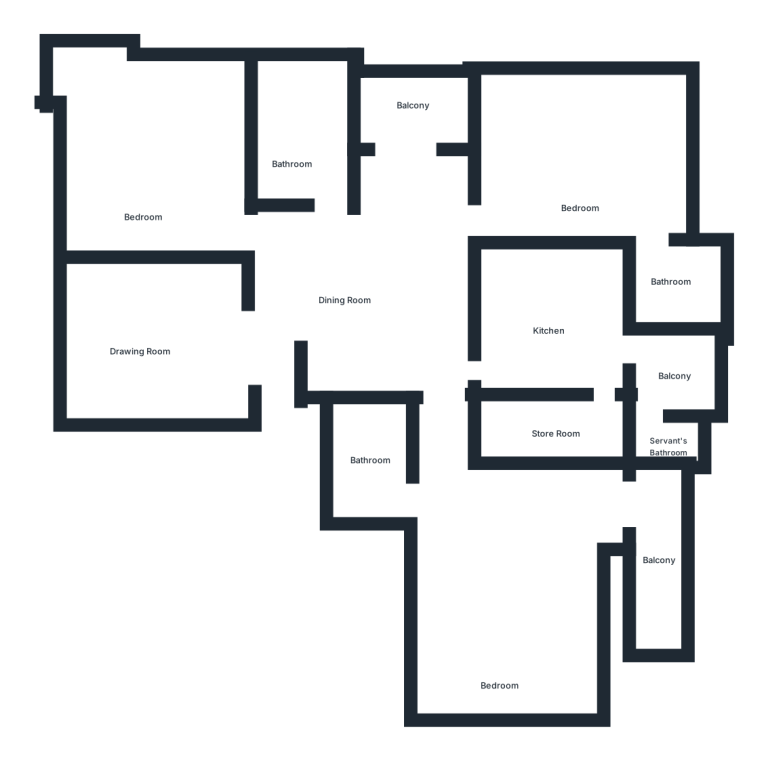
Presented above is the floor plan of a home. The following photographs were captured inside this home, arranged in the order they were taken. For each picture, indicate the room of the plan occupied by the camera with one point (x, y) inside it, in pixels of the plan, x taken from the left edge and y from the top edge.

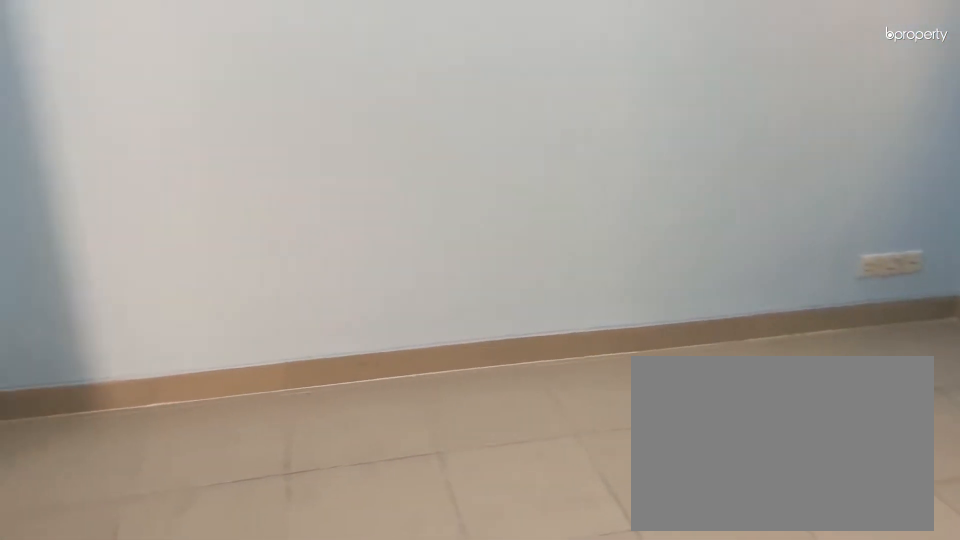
(138, 332)
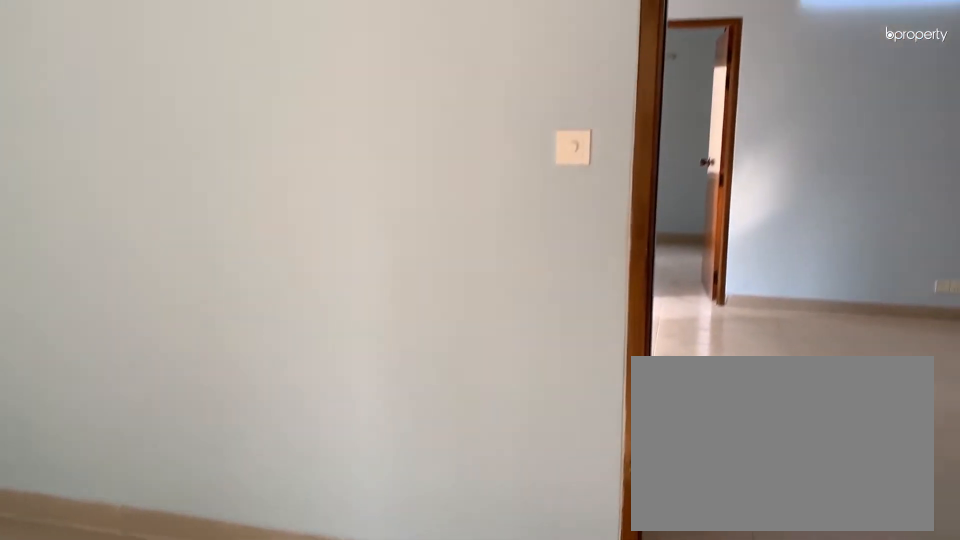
(144, 176)
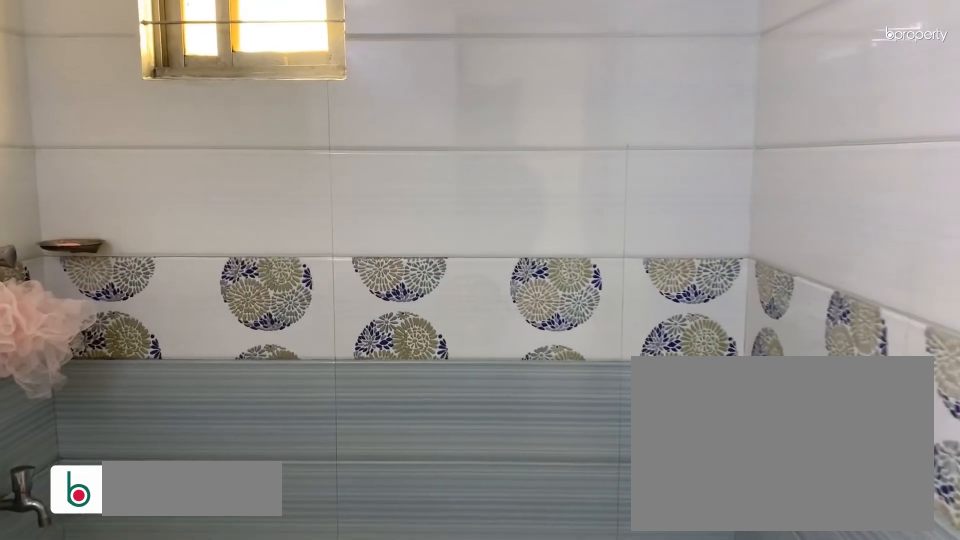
(294, 149)
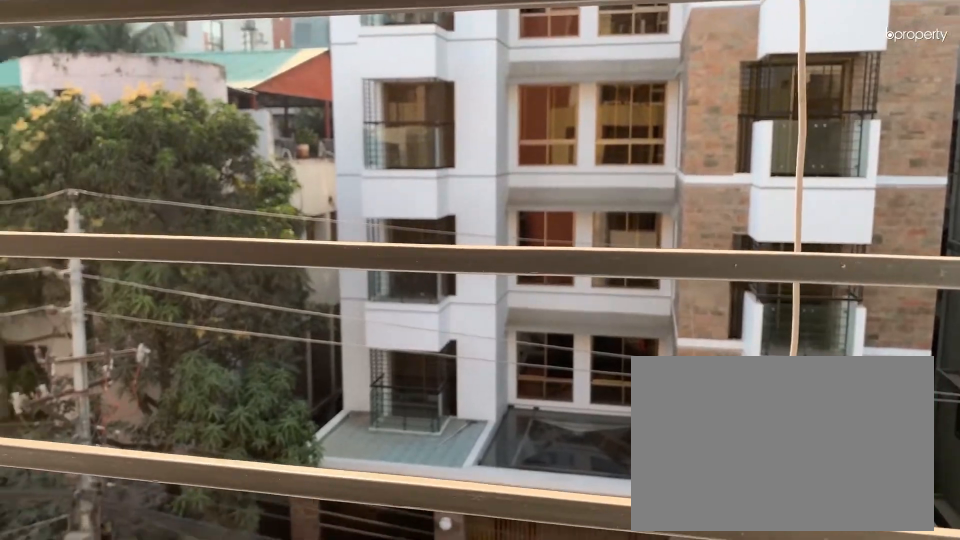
(407, 117)
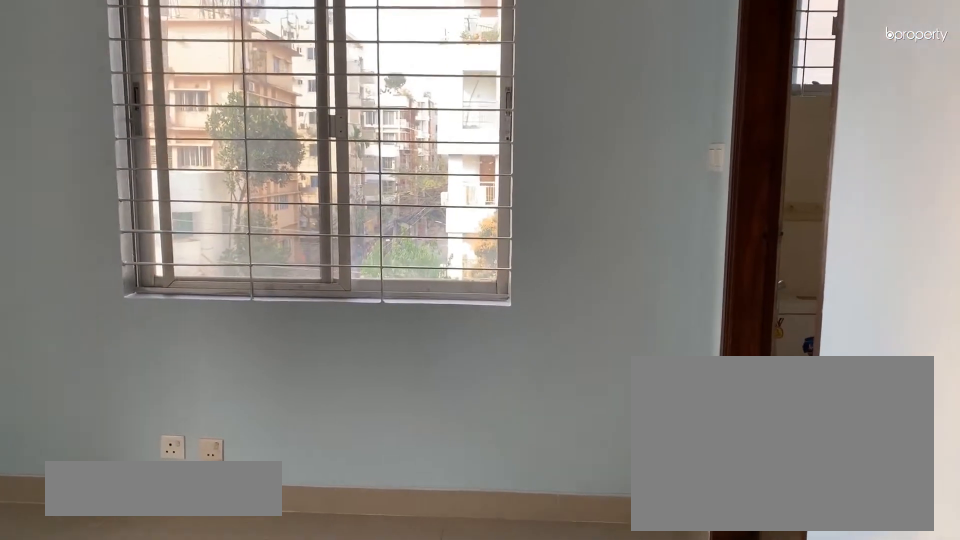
(584, 165)
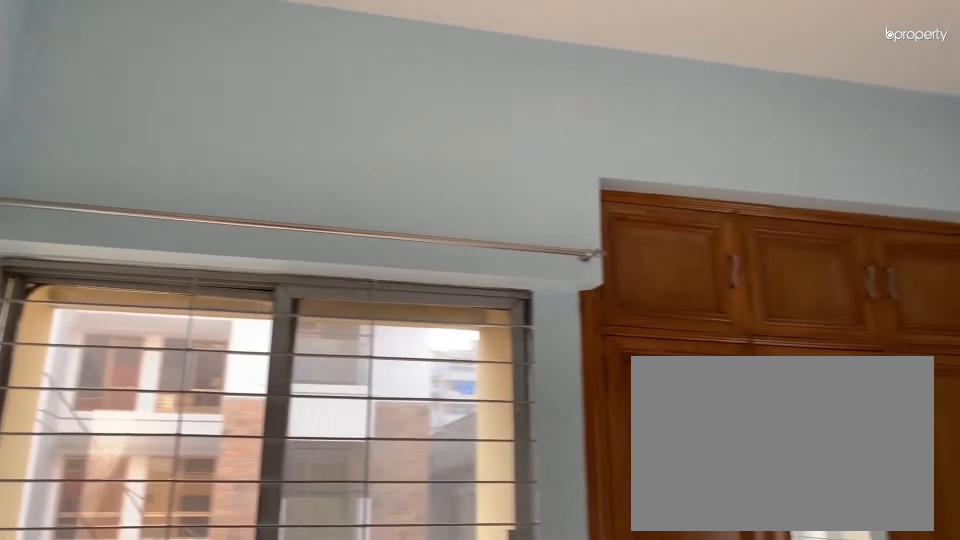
(585, 165)
